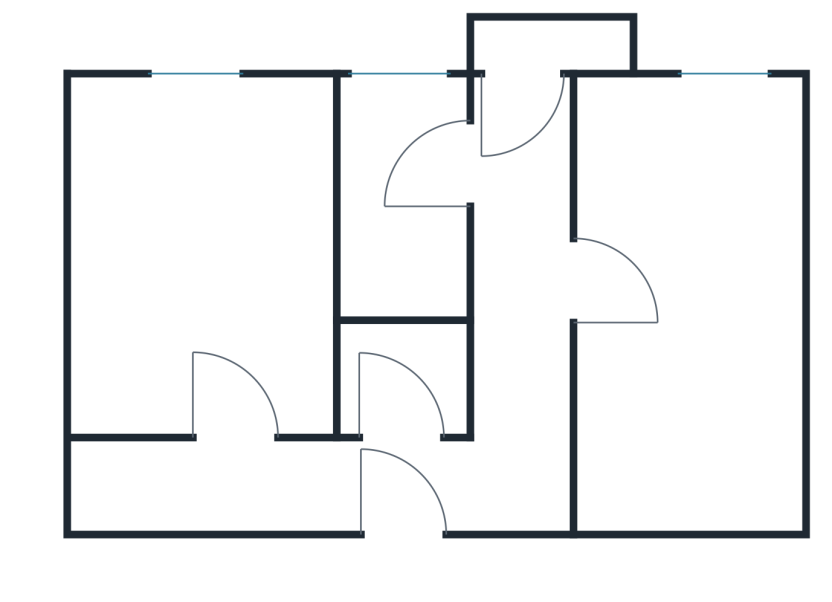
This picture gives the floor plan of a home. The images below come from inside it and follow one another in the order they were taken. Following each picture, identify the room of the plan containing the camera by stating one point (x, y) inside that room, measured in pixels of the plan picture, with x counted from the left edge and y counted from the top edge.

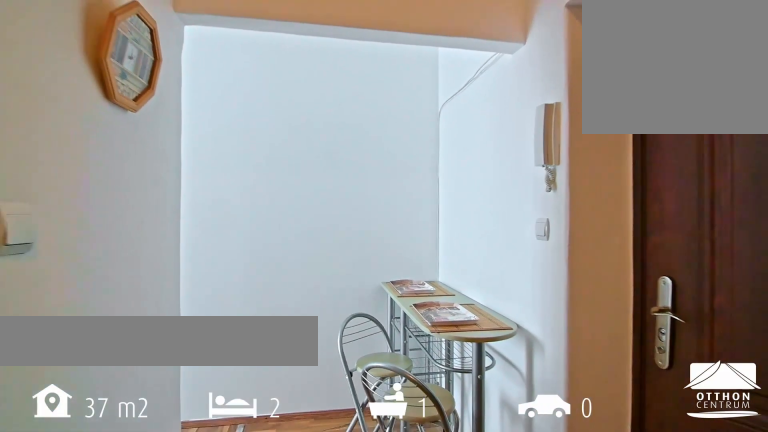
(405, 508)
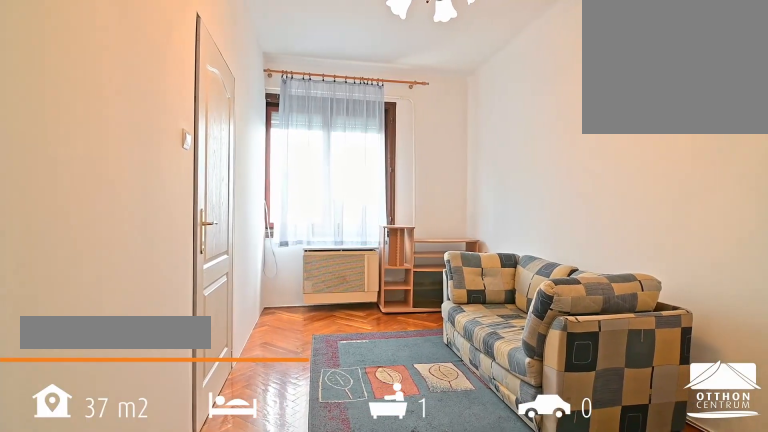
(689, 379)
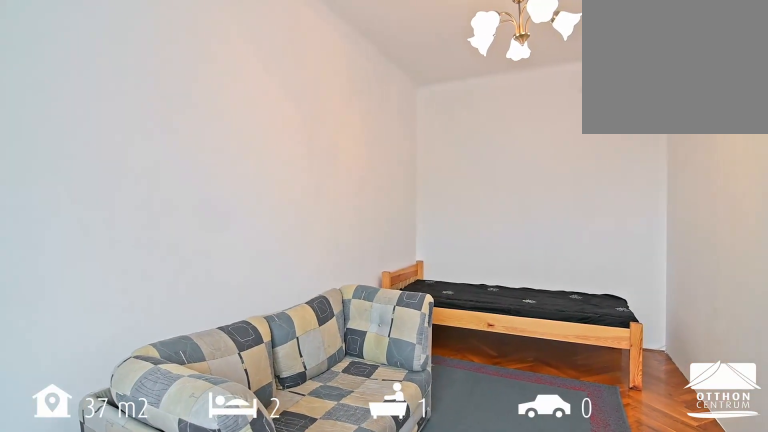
(689, 379)
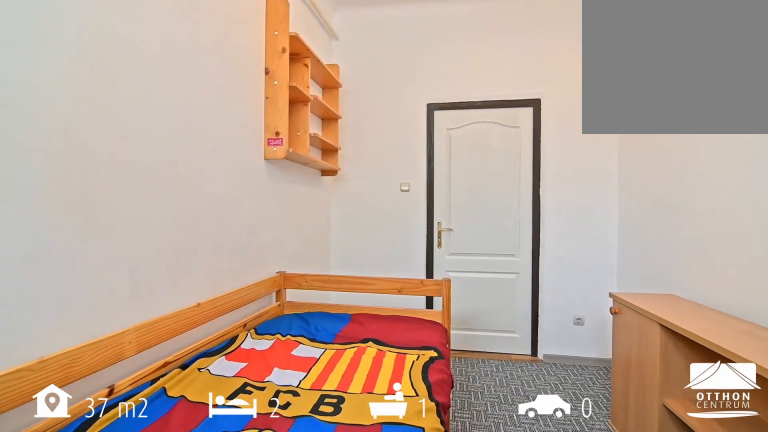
(206, 268)
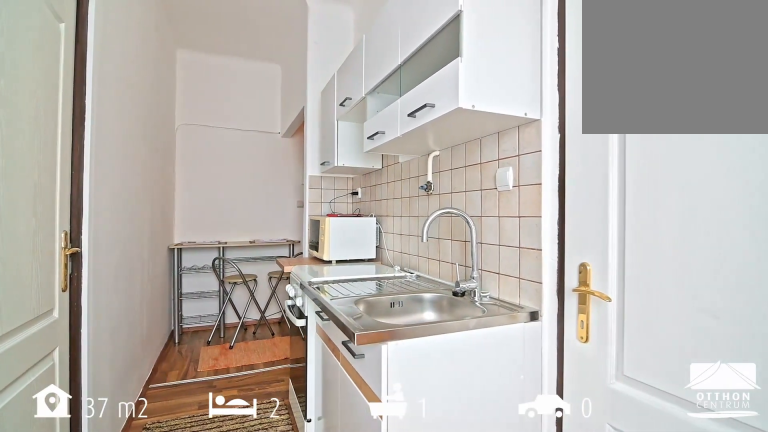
(521, 268)
